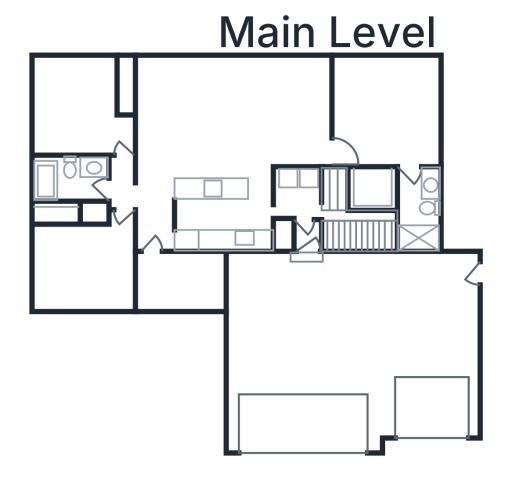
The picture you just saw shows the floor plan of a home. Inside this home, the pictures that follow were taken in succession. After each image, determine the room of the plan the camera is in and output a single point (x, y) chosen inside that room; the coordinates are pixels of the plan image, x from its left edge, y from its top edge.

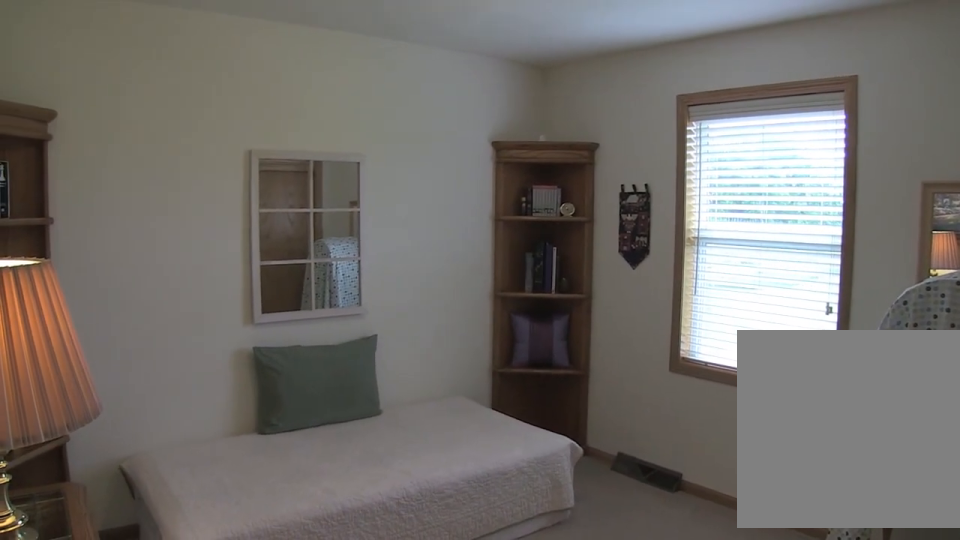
(81, 108)
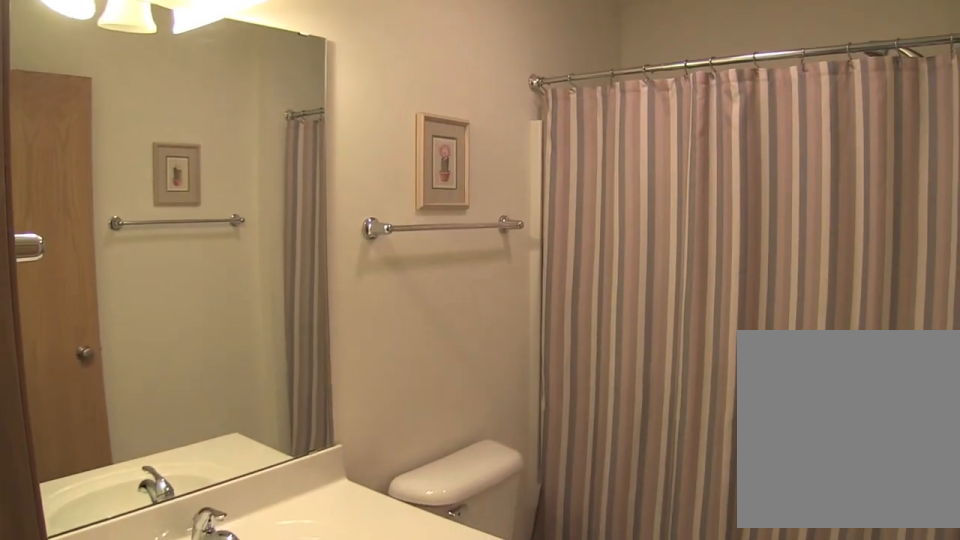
(73, 180)
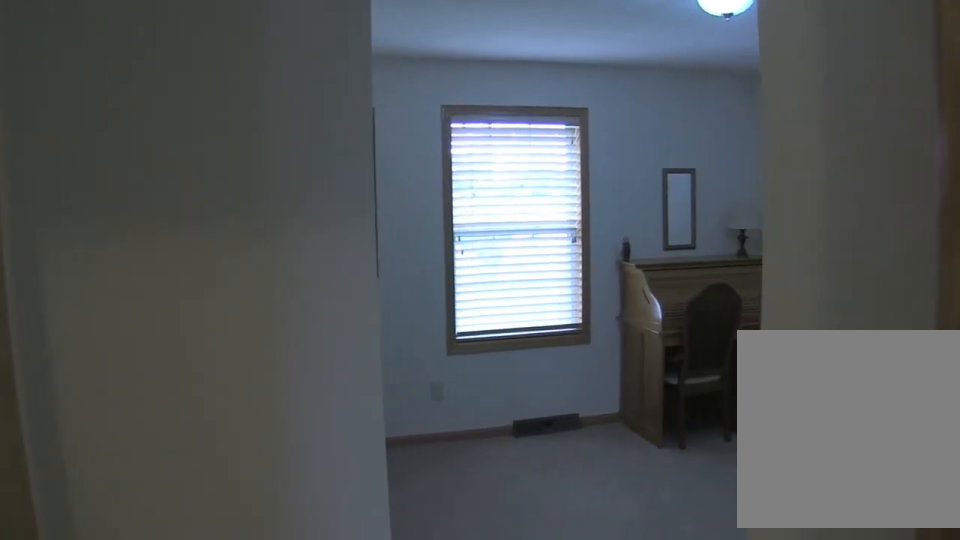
(88, 265)
